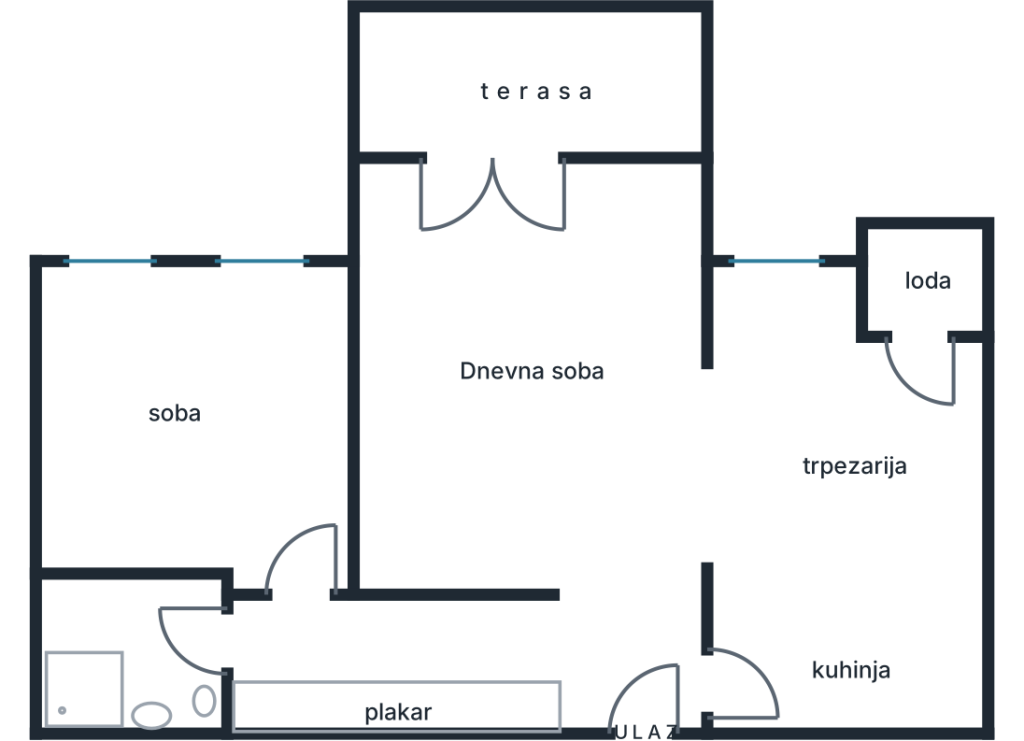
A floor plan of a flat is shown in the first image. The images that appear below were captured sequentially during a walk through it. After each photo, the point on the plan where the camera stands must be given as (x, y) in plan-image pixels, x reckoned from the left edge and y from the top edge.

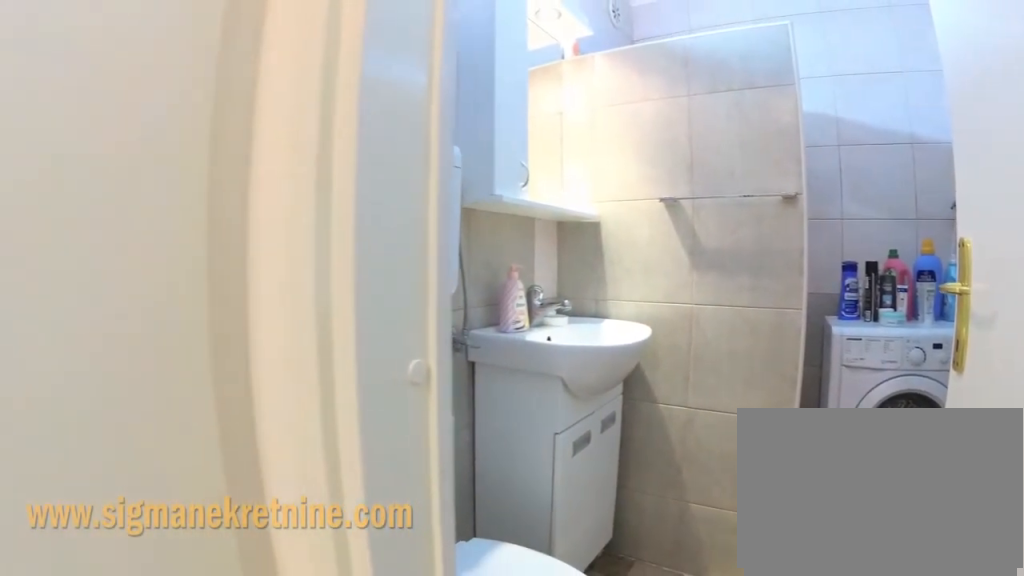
(275, 617)
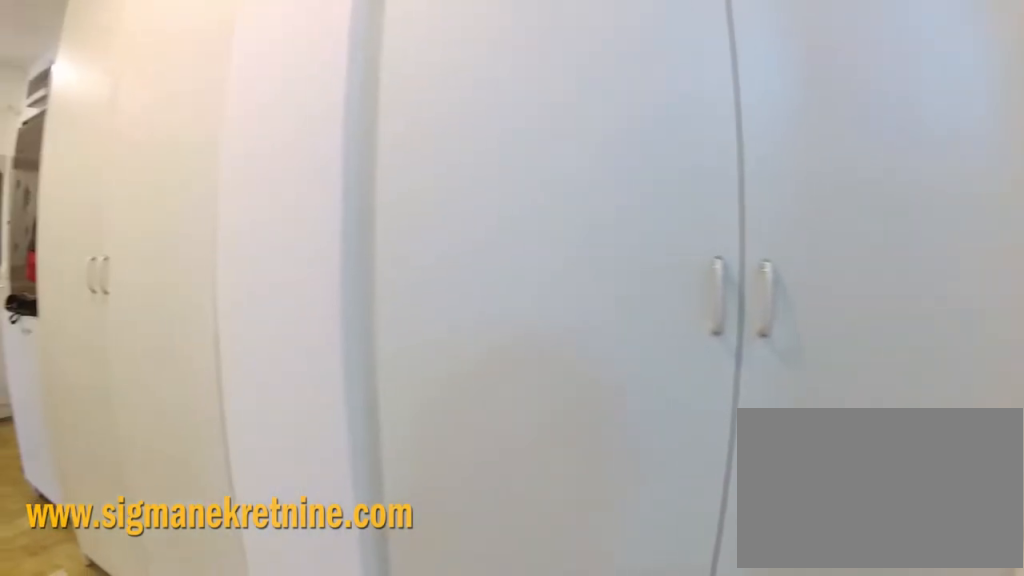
(250, 609)
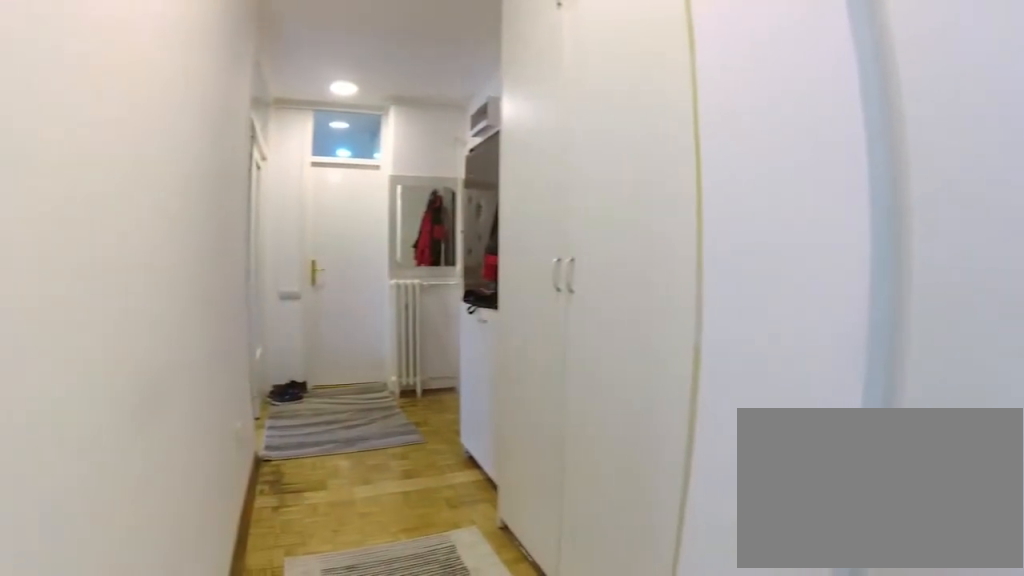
(246, 631)
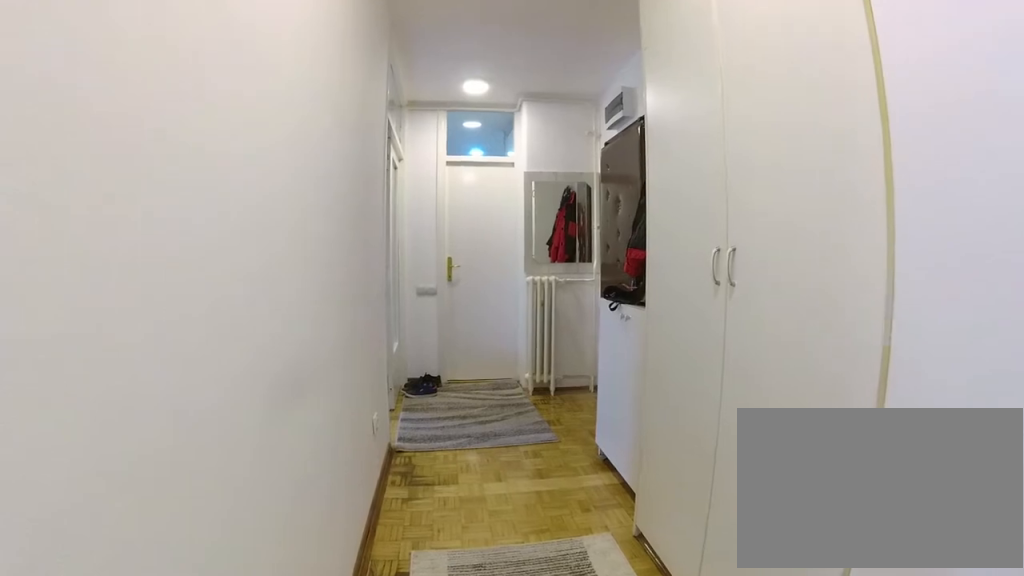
(248, 634)
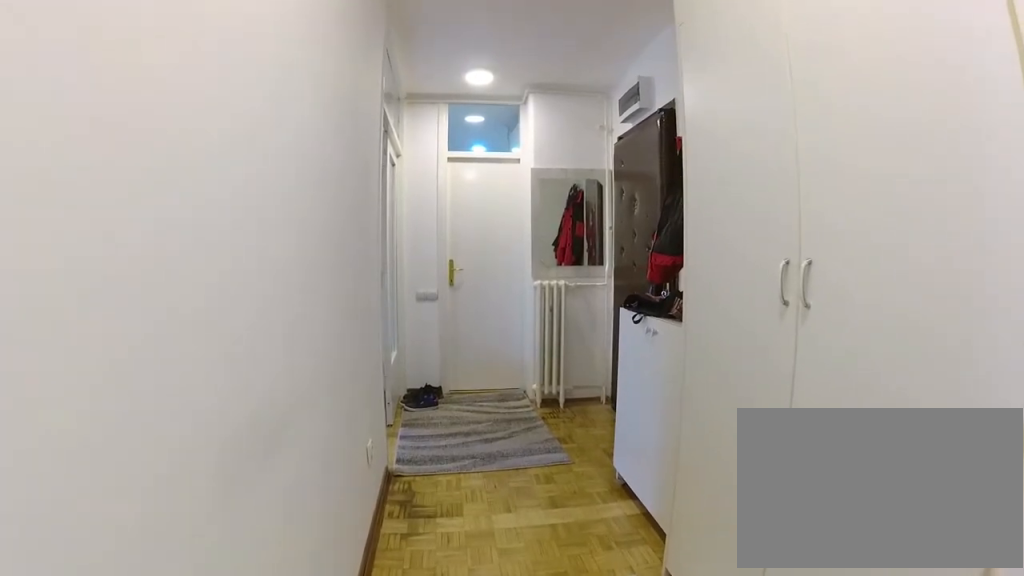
(259, 634)
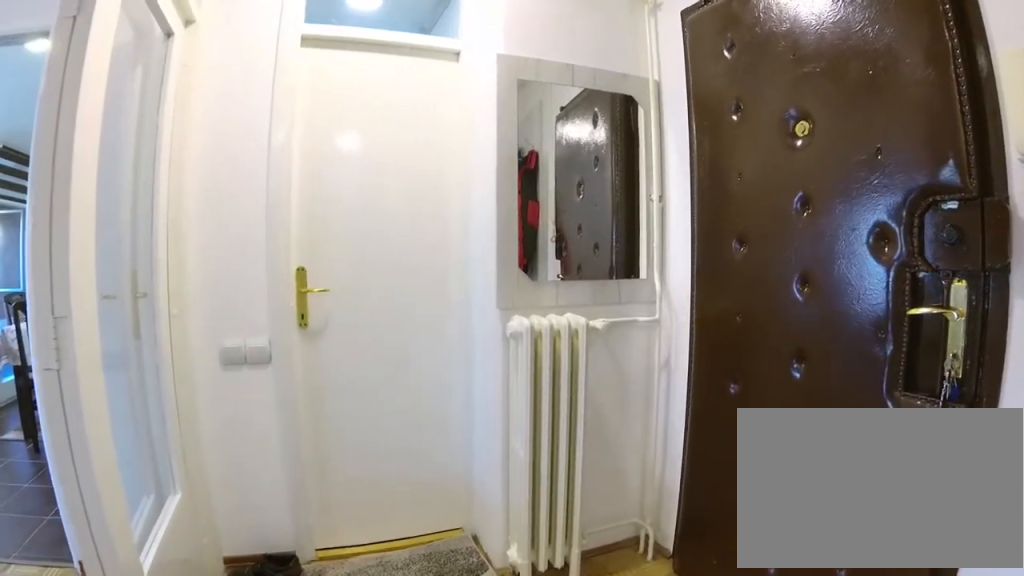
(482, 632)
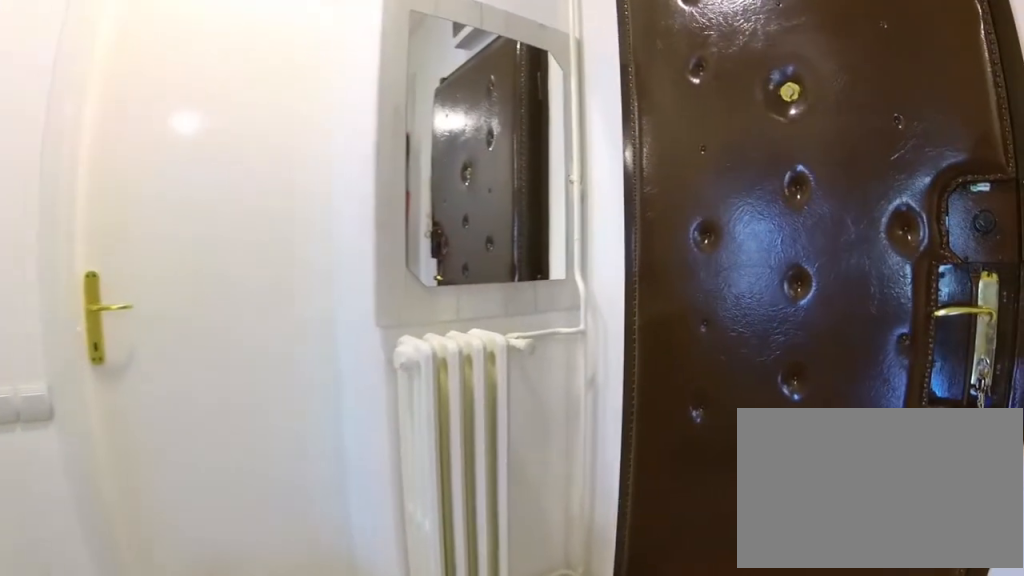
(537, 631)
